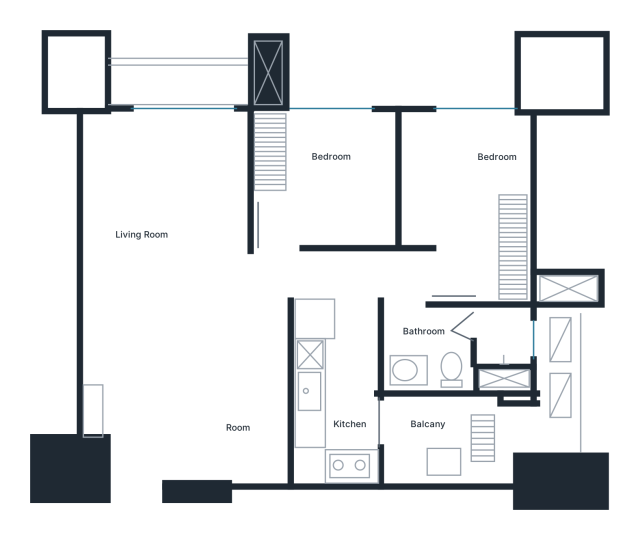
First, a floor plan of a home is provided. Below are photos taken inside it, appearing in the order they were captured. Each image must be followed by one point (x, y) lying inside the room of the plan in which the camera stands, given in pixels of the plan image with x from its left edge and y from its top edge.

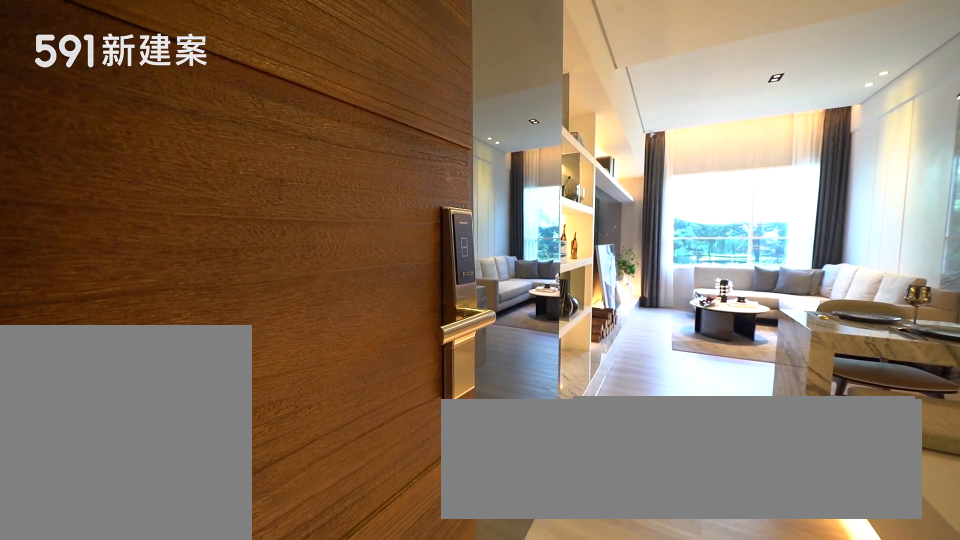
(139, 470)
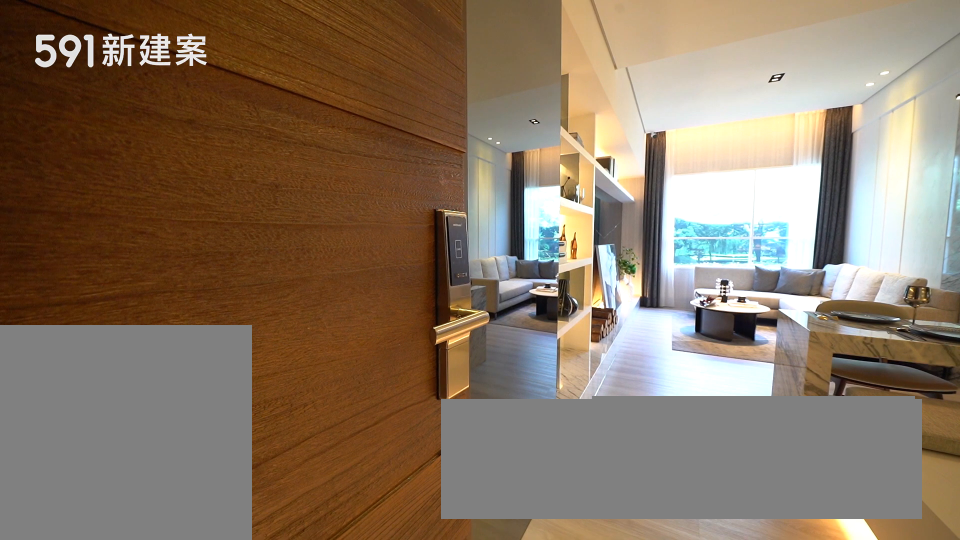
(139, 470)
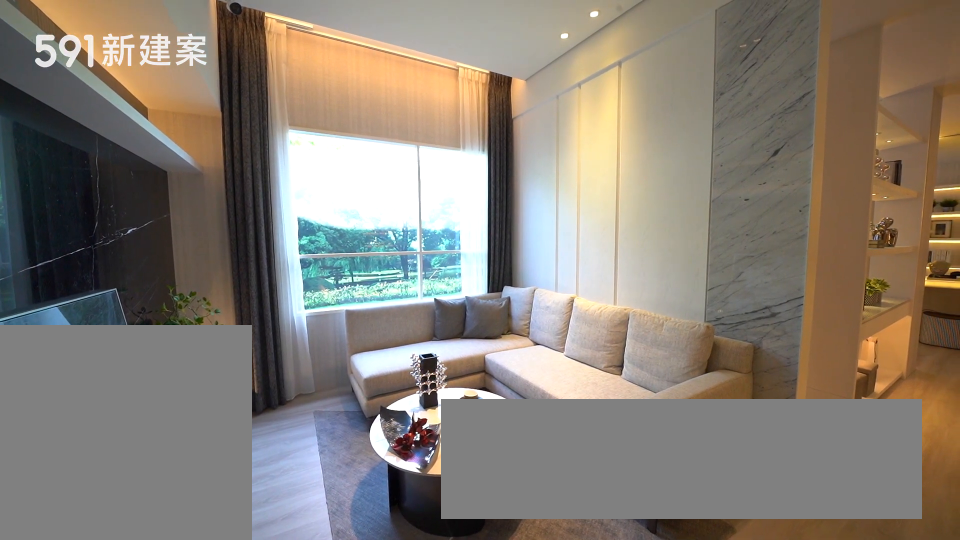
(167, 188)
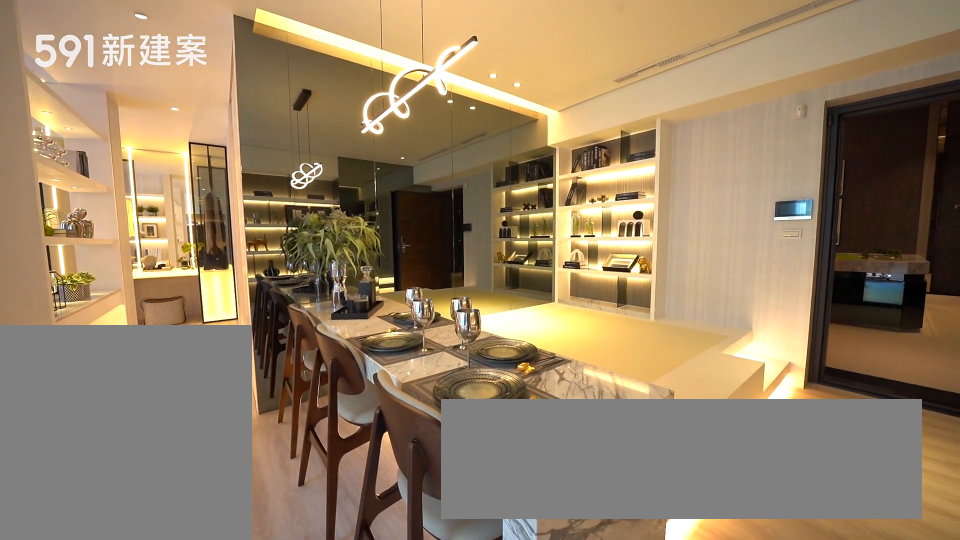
(224, 329)
